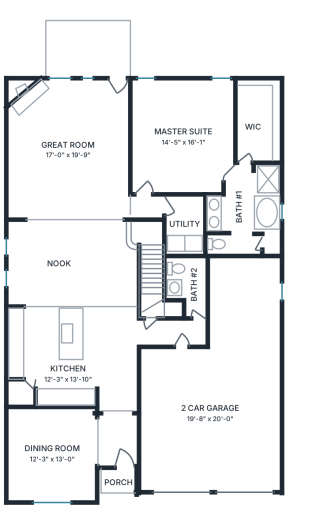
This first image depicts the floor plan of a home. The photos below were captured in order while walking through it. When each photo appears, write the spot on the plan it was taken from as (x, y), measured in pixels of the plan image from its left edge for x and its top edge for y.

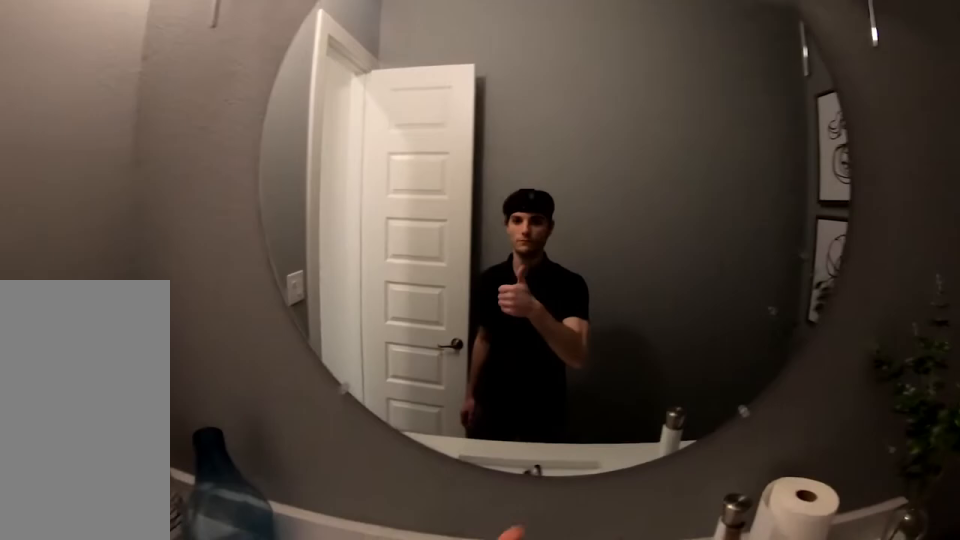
(186, 296)
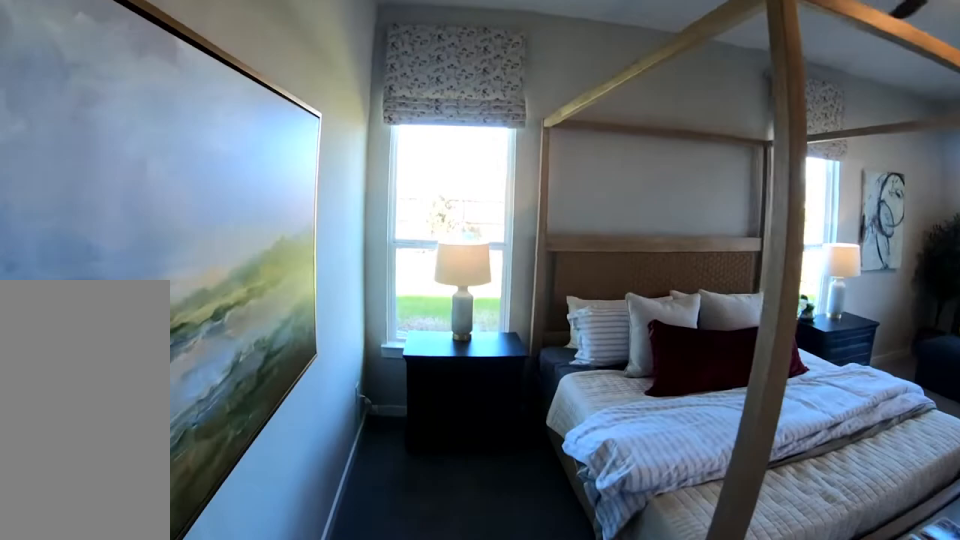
(144, 201)
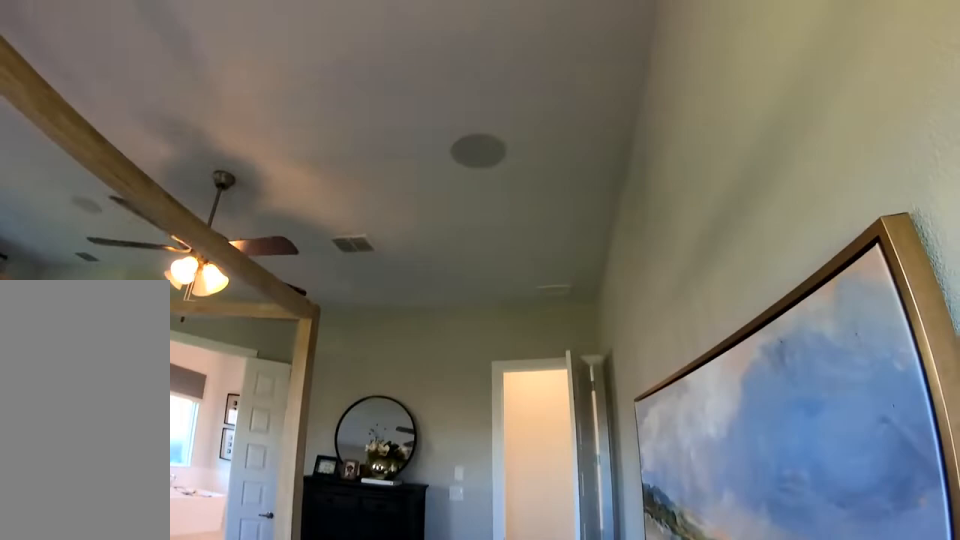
(144, 109)
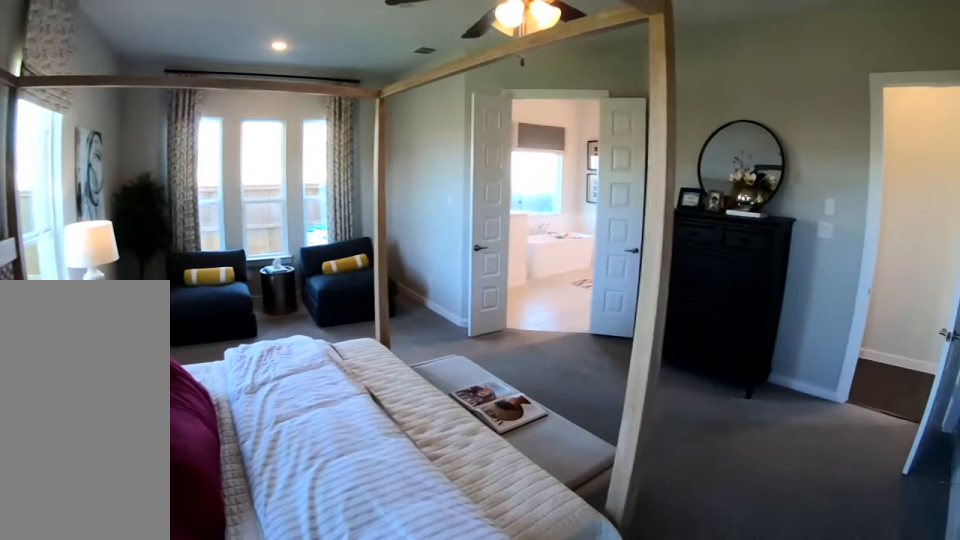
(144, 141)
